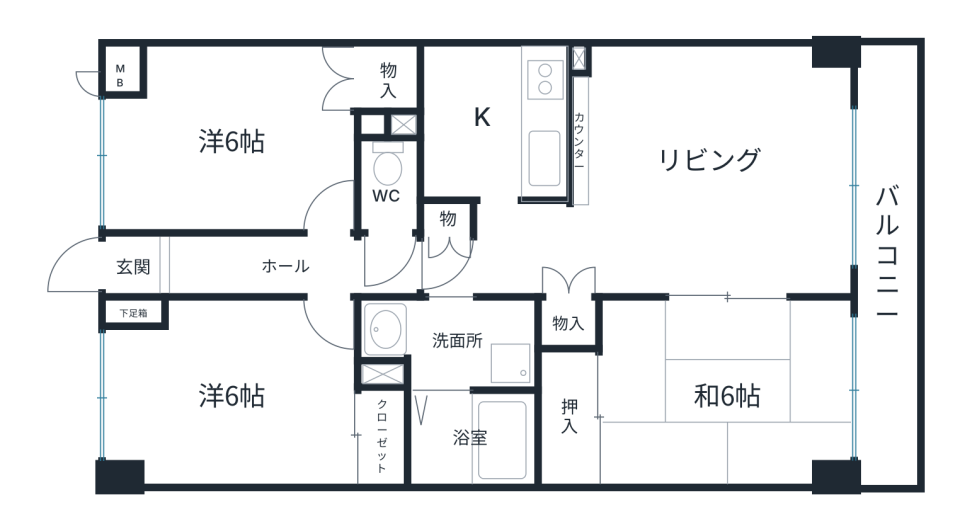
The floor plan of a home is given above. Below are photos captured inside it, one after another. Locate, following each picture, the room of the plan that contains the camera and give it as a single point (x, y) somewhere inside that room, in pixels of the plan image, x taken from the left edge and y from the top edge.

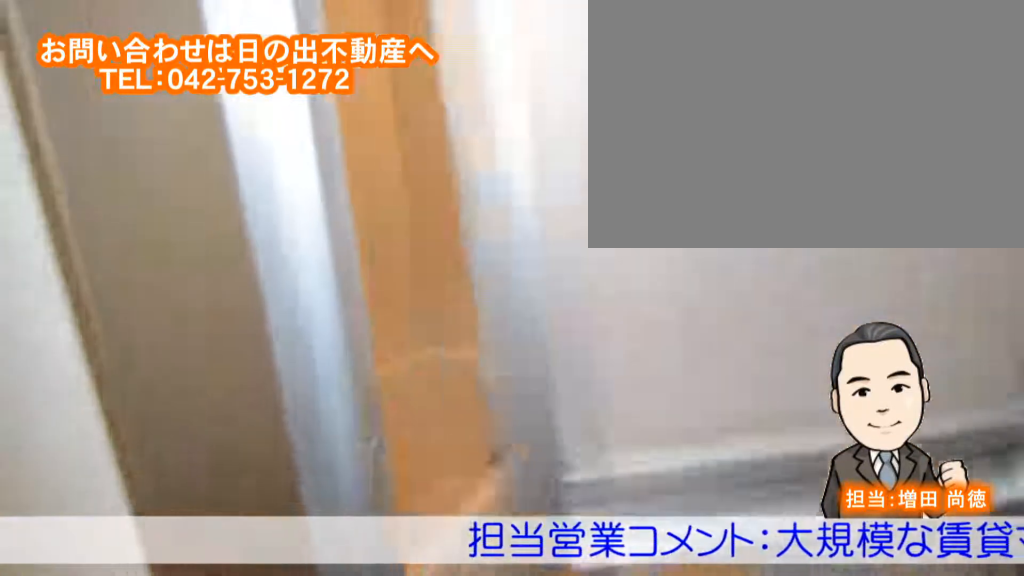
(472, 438)
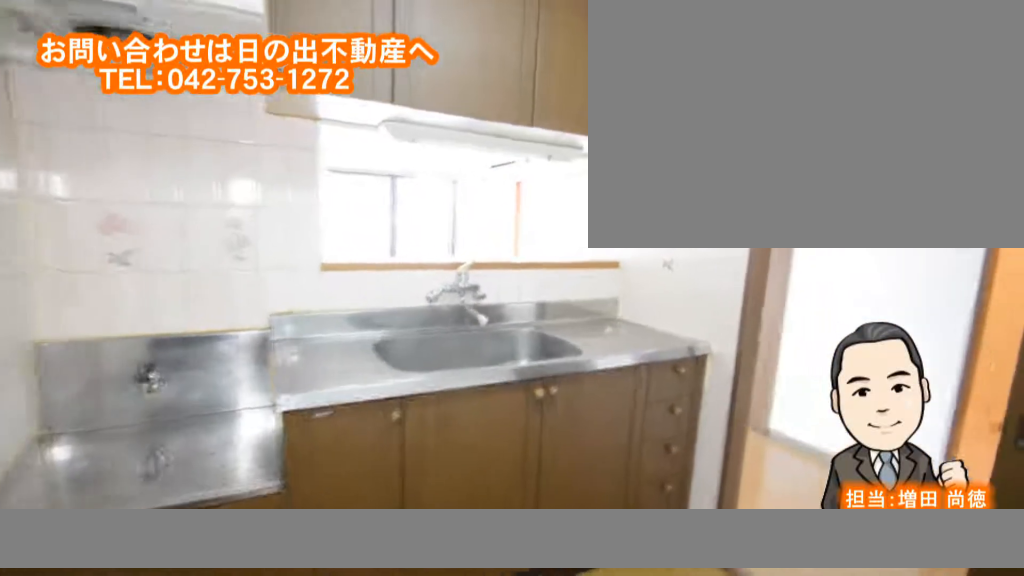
(477, 124)
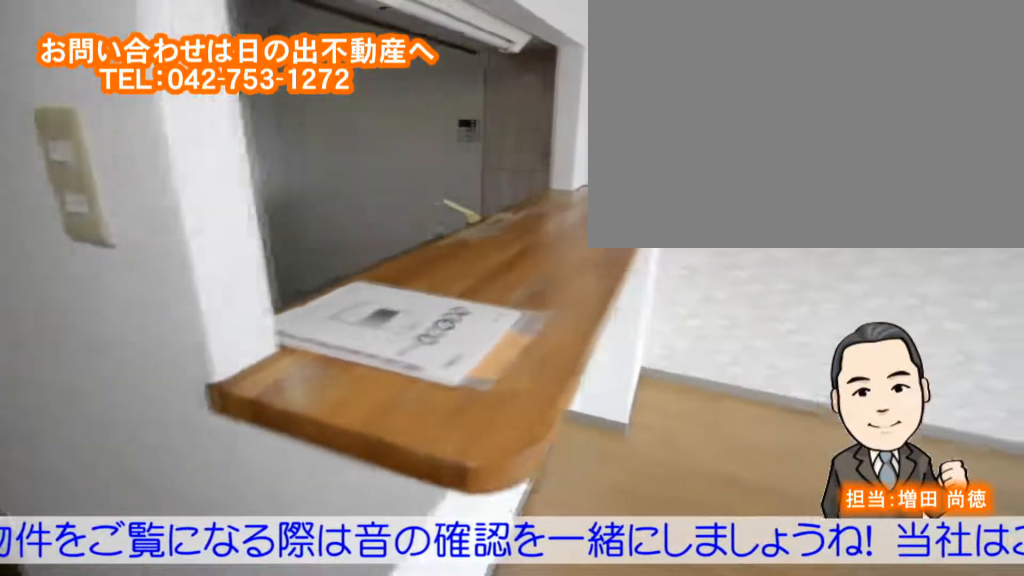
(702, 204)
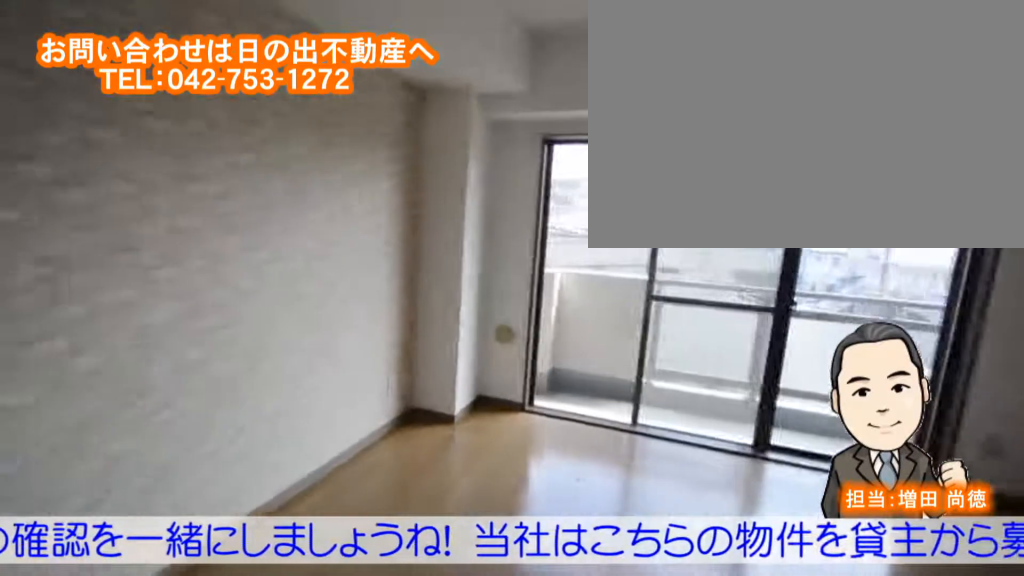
(702, 204)
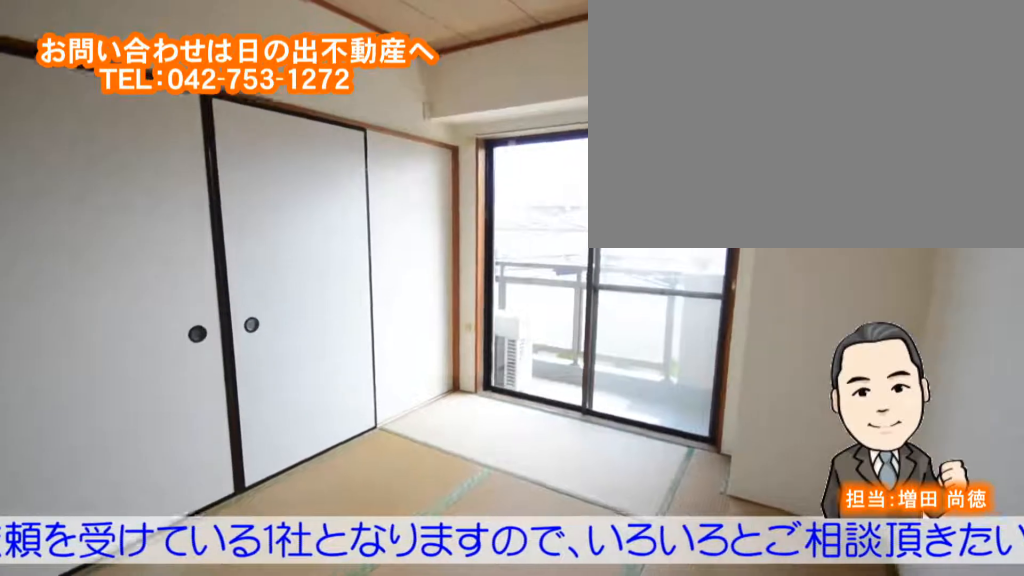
(662, 382)
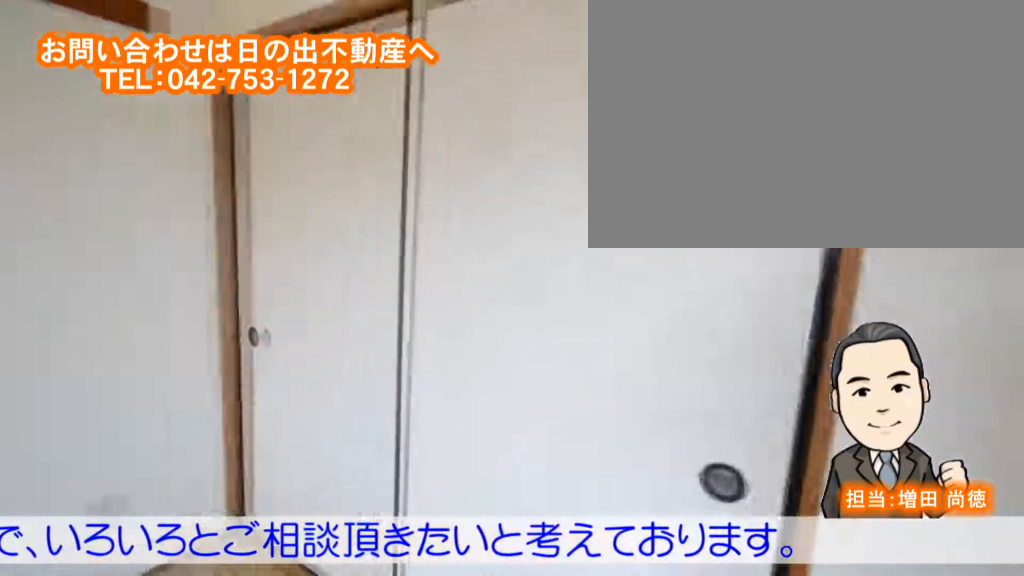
(662, 383)
